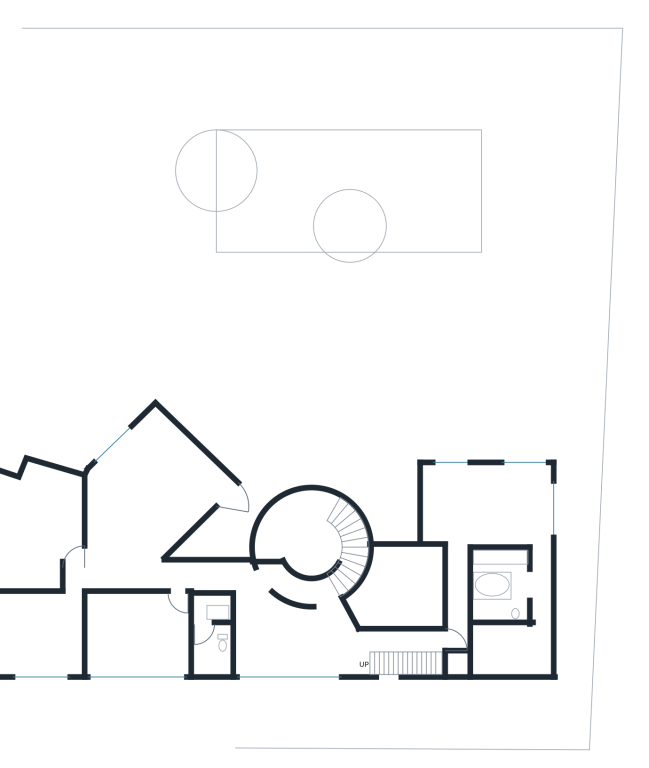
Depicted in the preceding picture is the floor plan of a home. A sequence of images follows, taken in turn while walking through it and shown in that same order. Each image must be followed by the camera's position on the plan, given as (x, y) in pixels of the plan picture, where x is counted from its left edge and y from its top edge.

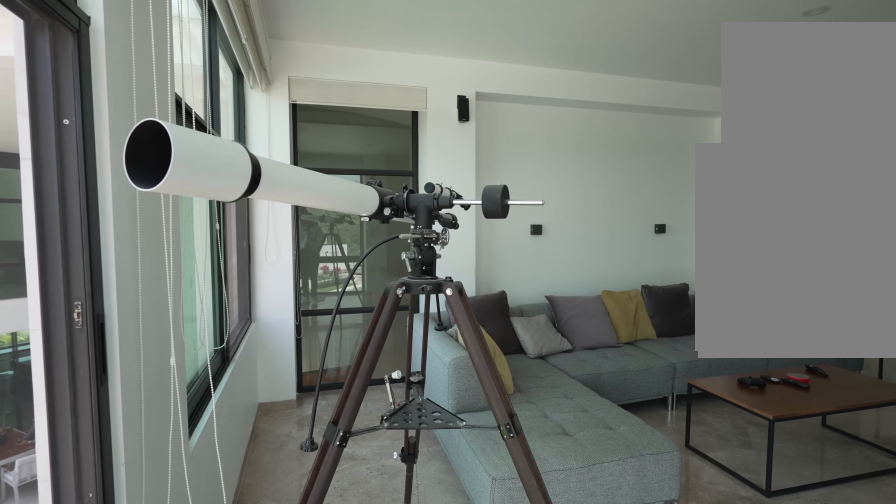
(157, 441)
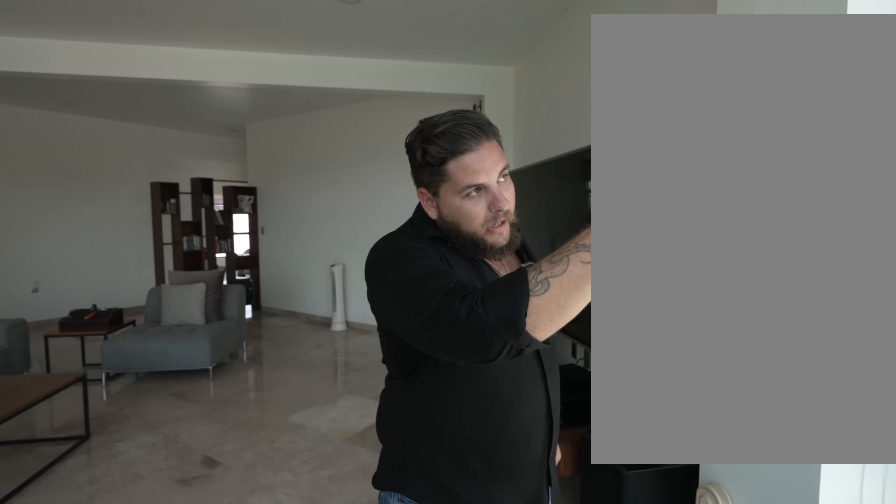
(156, 436)
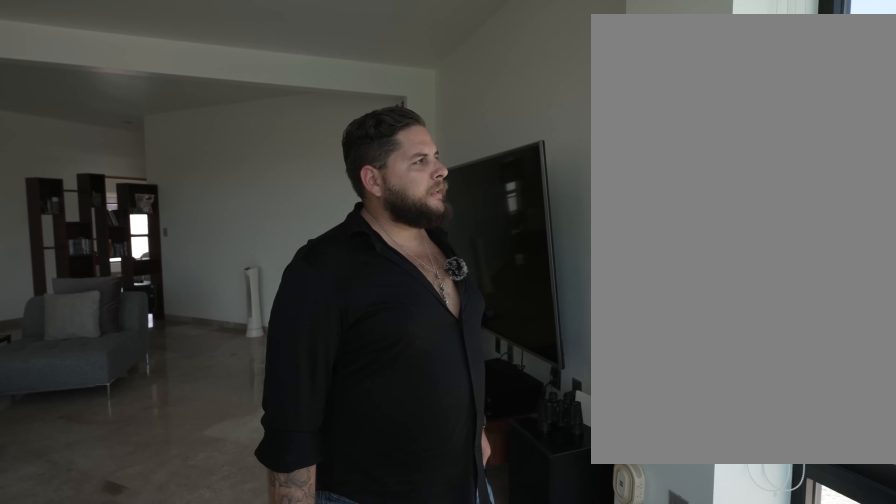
(156, 436)
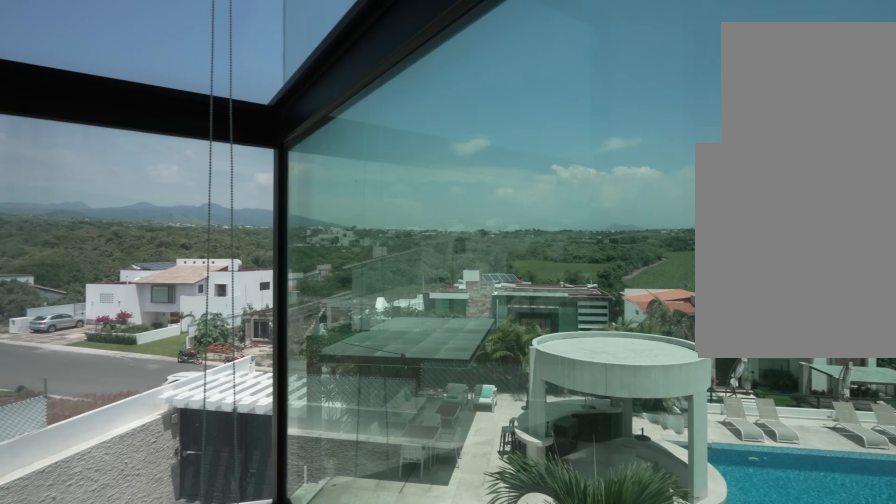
(156, 436)
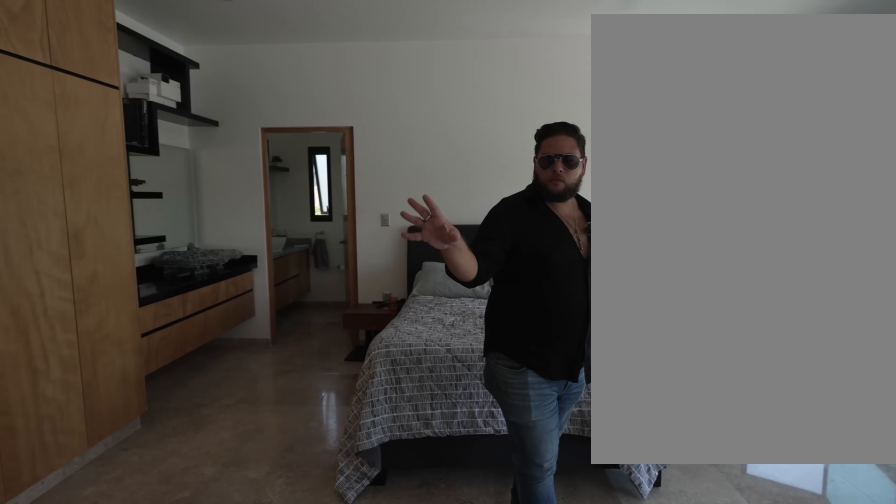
(64, 545)
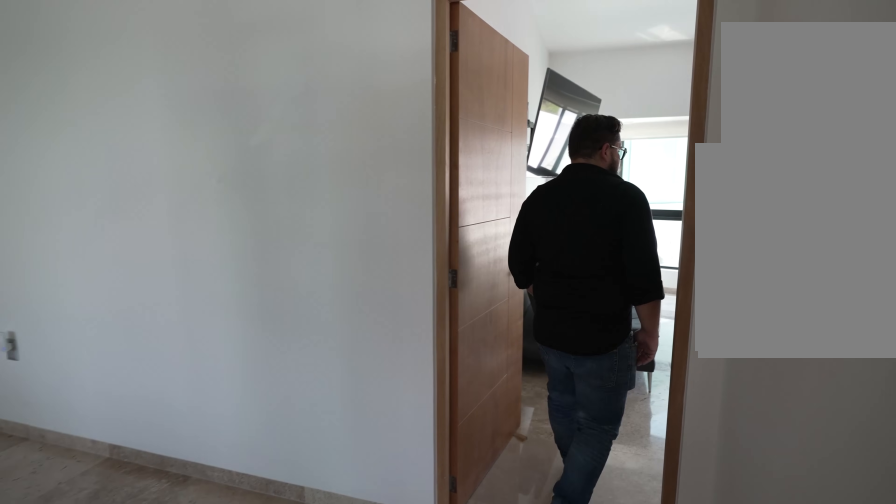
(65, 544)
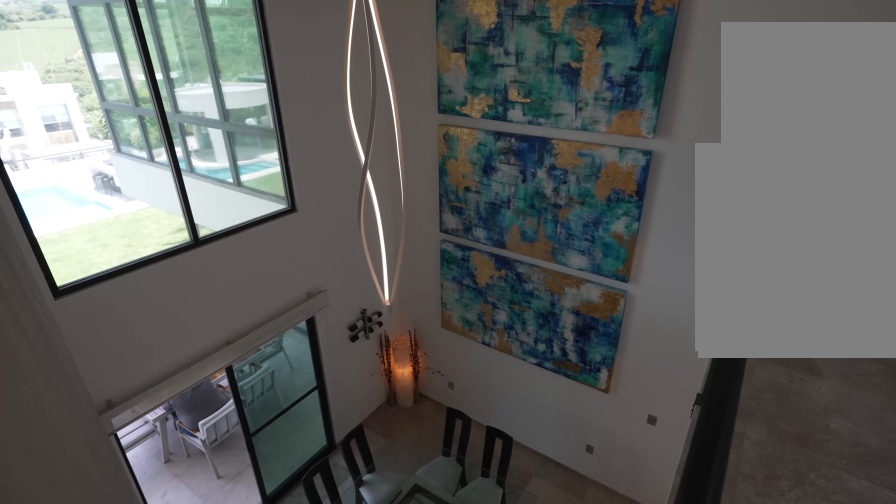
(345, 620)
